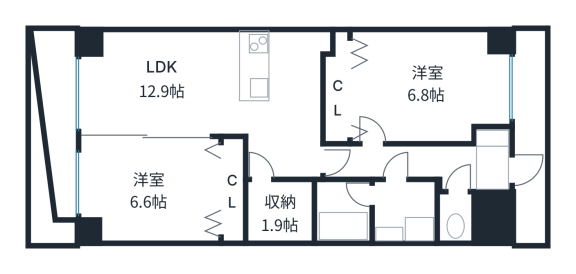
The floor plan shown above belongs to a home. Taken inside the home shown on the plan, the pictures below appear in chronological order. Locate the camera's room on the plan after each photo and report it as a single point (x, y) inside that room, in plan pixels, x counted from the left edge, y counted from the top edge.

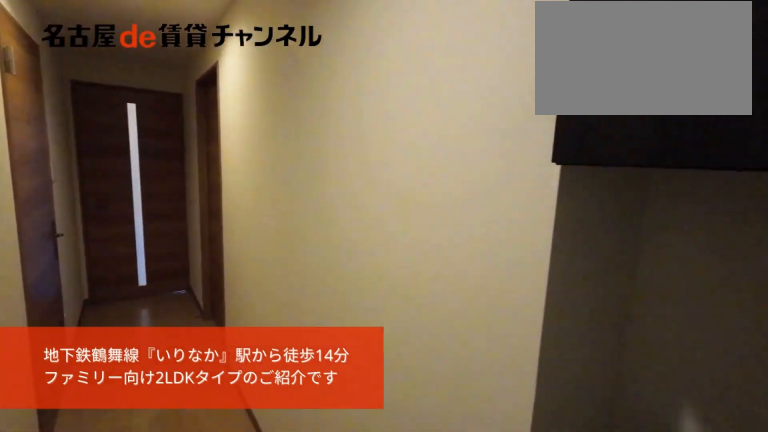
(492, 160)
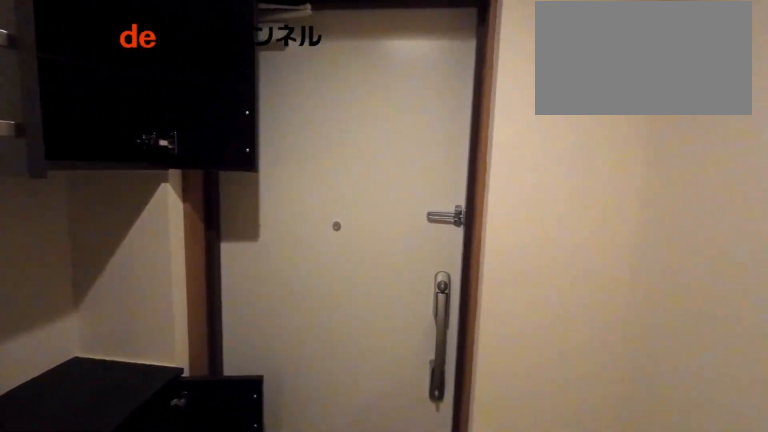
(492, 160)
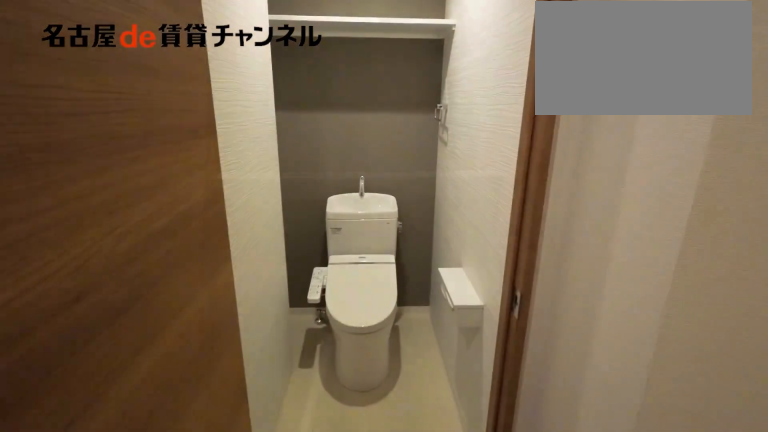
(455, 217)
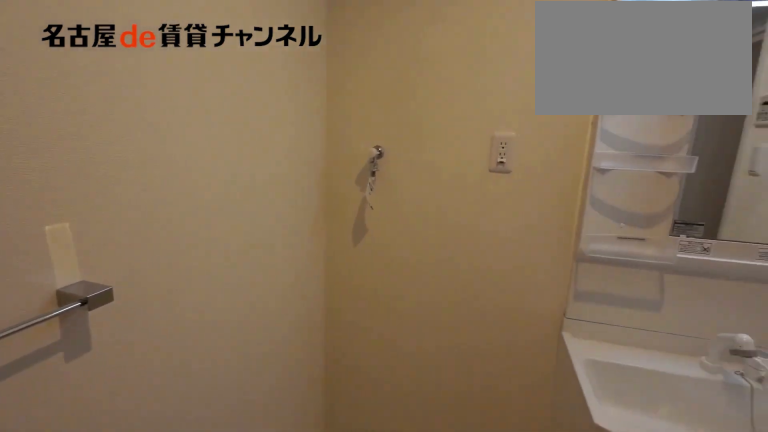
(405, 211)
